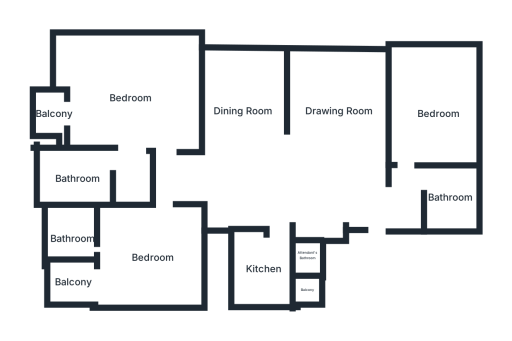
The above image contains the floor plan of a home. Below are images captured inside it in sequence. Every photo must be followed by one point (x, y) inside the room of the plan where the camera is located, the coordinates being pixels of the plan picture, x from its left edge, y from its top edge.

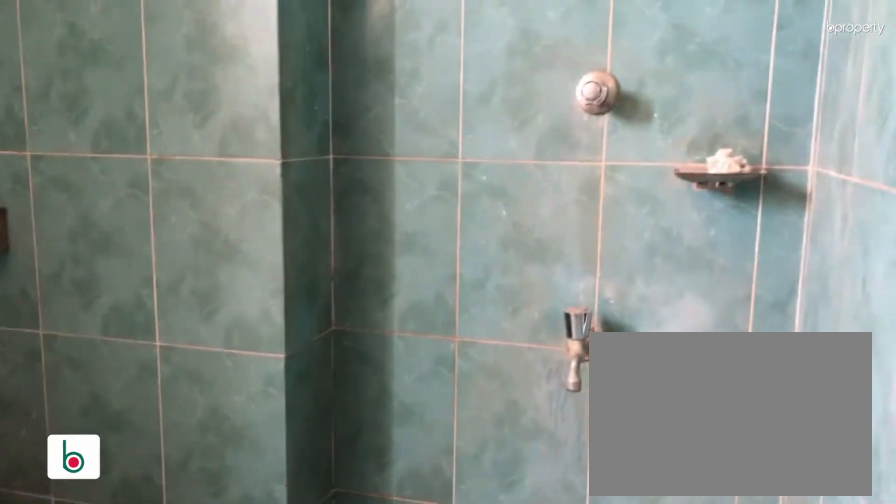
(73, 236)
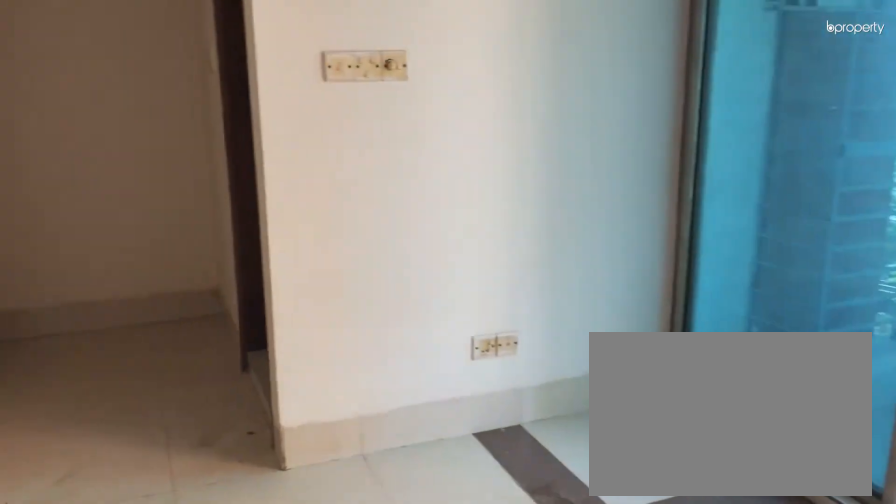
(130, 95)
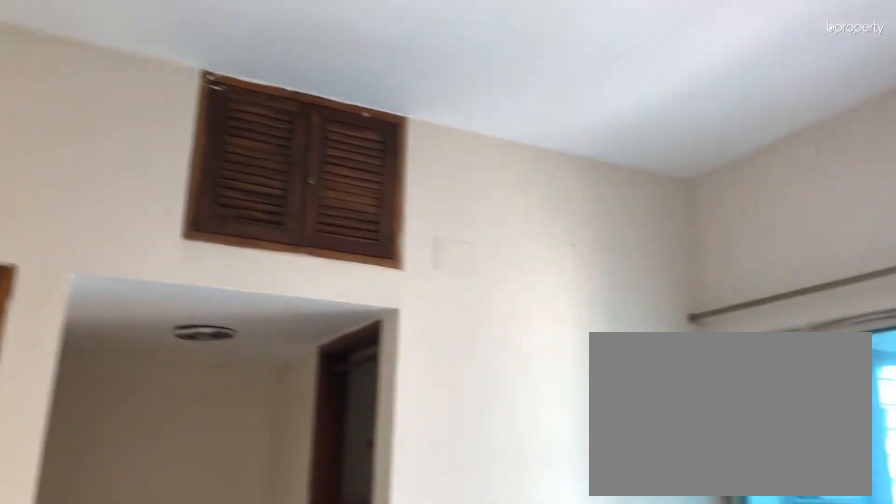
(130, 95)
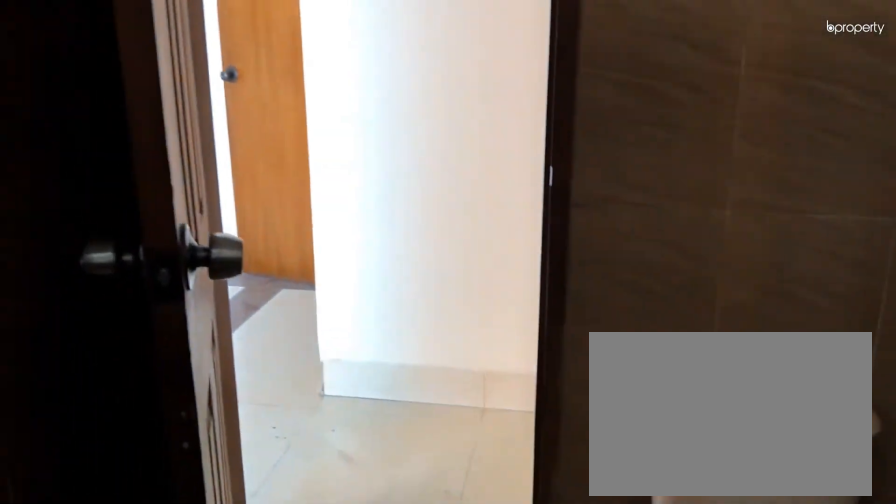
(78, 177)
